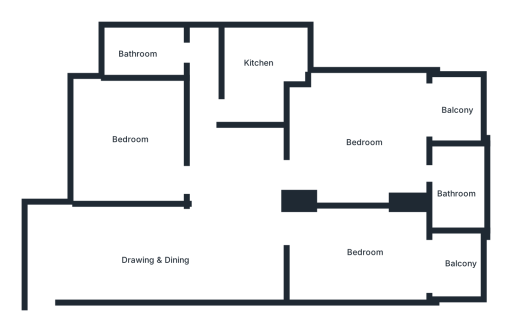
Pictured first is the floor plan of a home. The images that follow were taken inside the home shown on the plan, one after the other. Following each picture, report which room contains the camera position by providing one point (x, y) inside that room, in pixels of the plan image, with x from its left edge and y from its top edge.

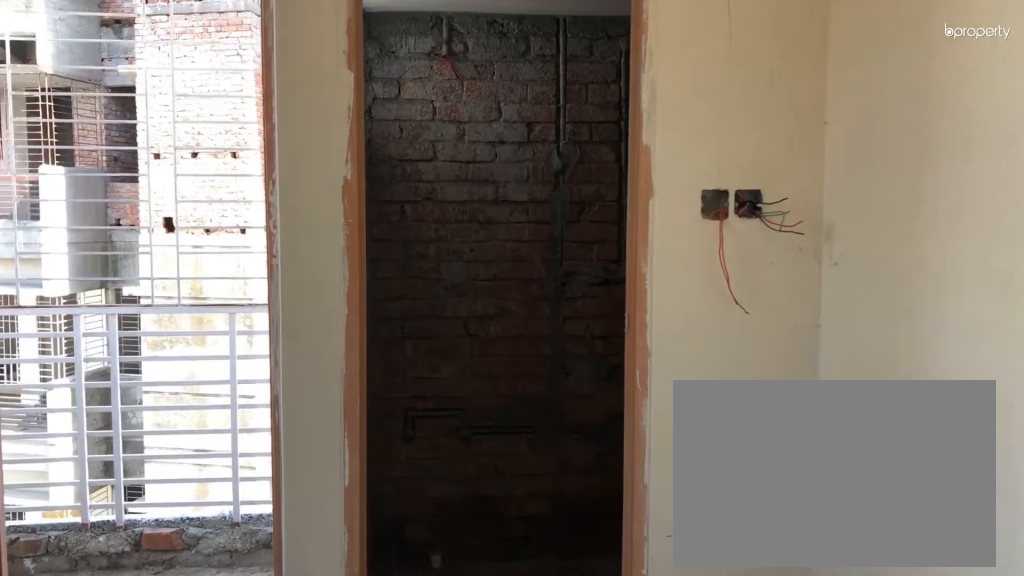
(399, 158)
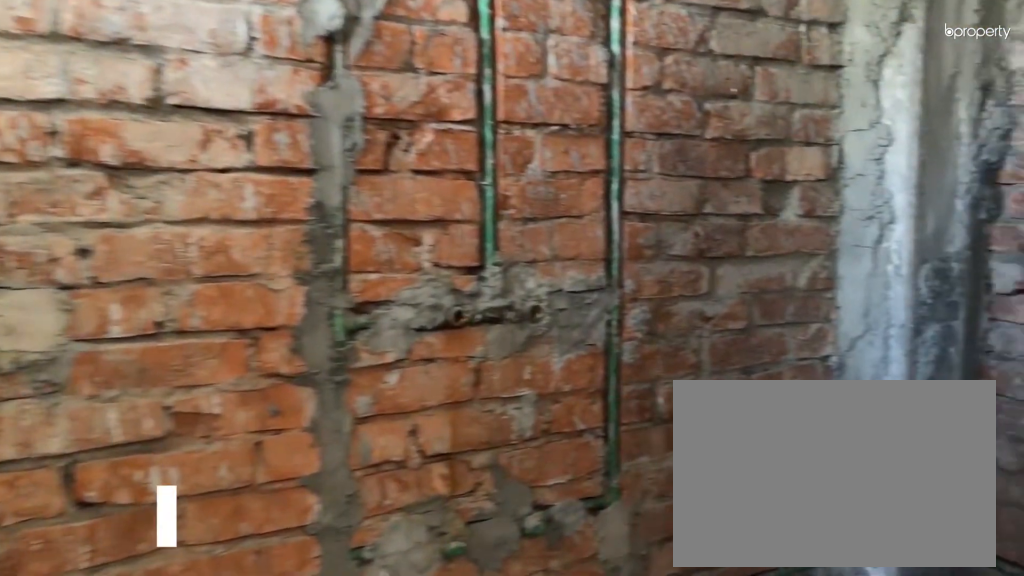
(457, 191)
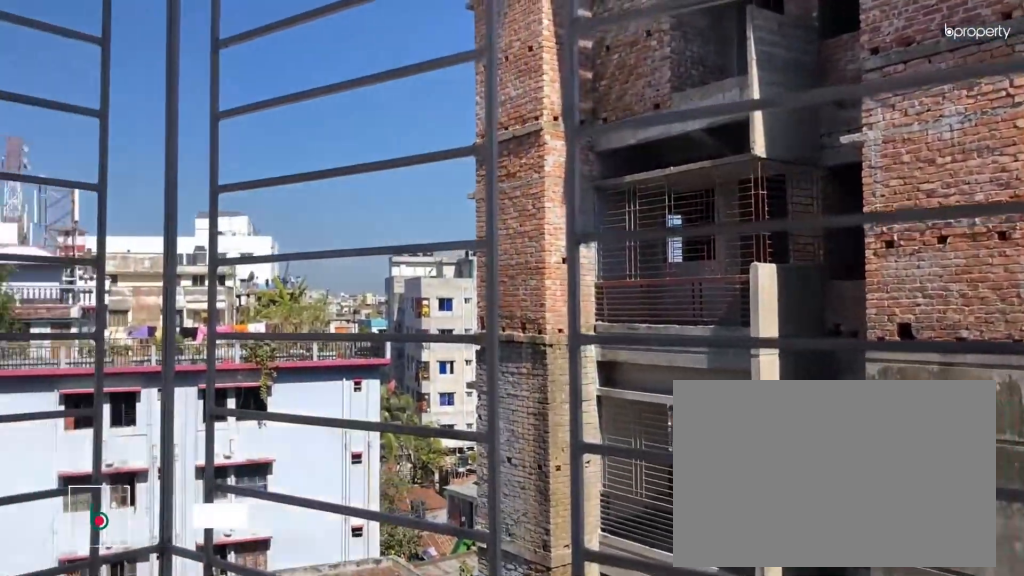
(461, 106)
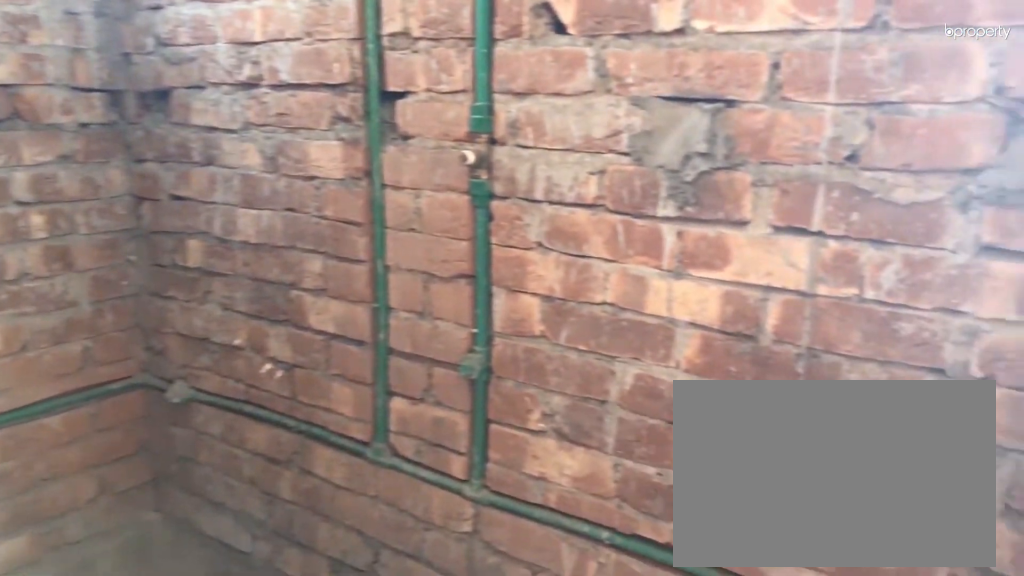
(147, 49)
